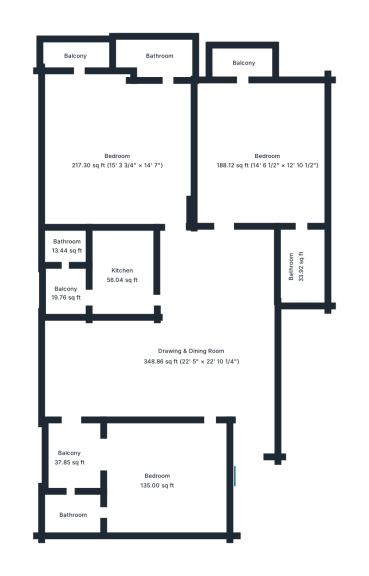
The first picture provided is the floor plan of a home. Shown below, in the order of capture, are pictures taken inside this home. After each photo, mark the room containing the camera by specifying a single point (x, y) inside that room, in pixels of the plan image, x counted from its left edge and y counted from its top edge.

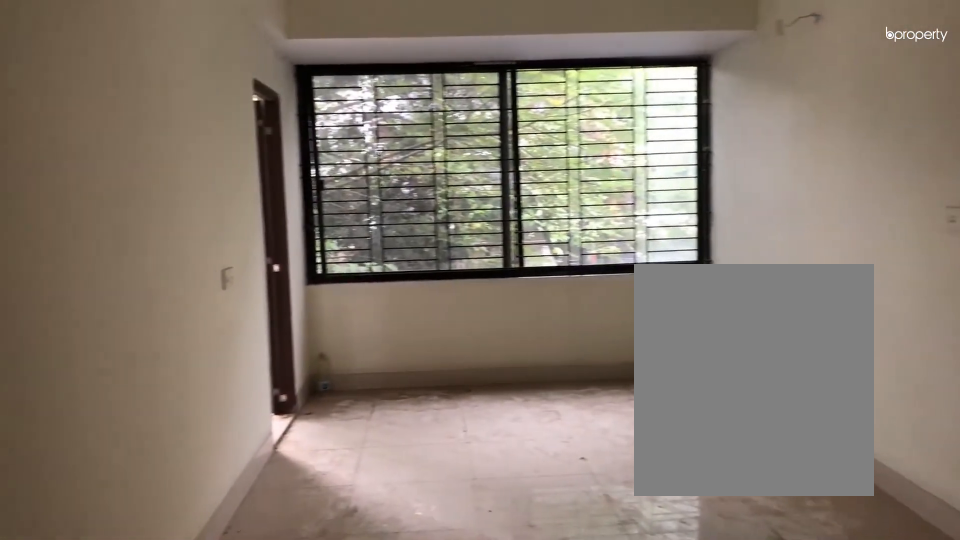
(192, 357)
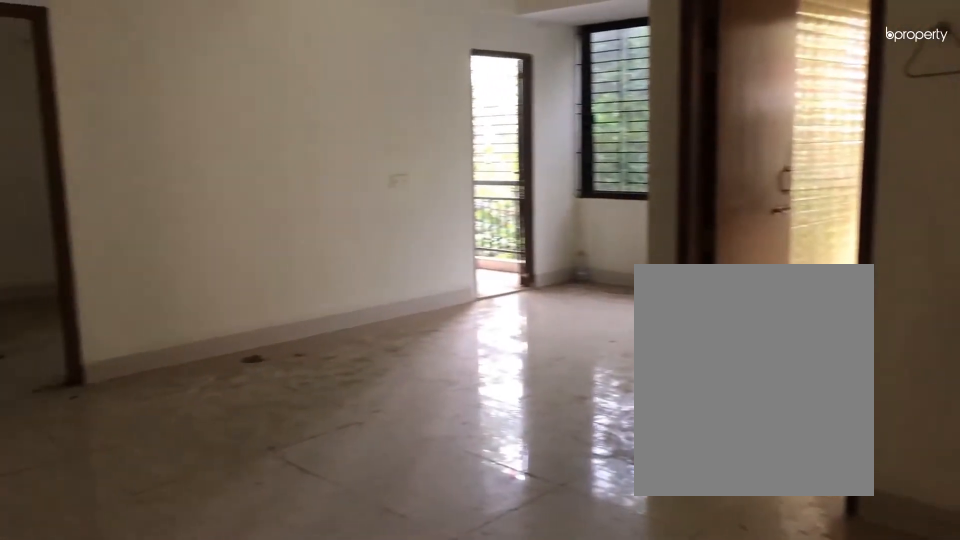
(191, 357)
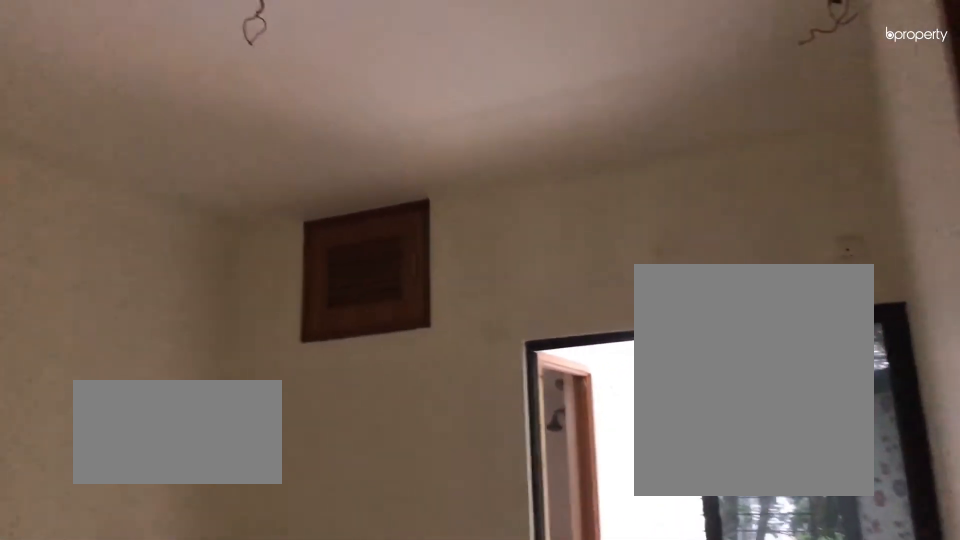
(153, 483)
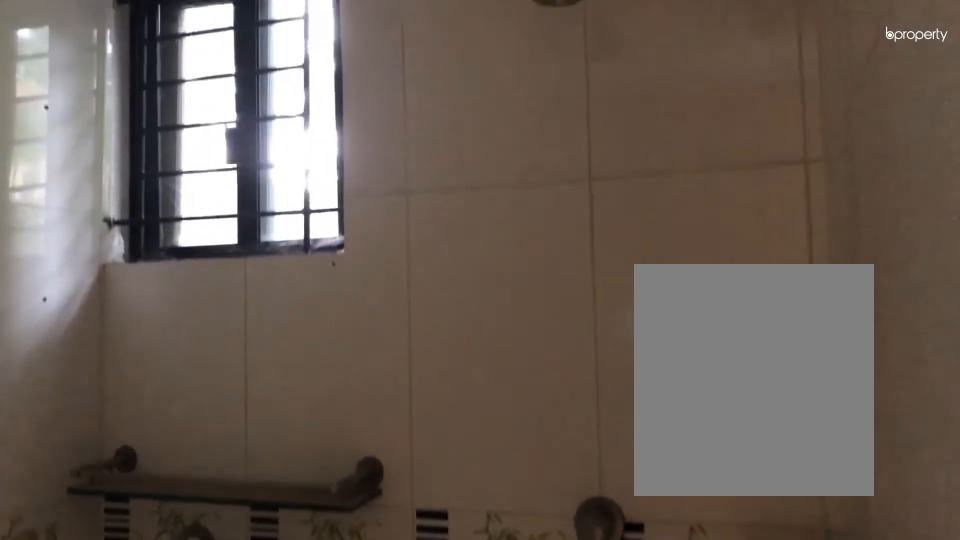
(76, 511)
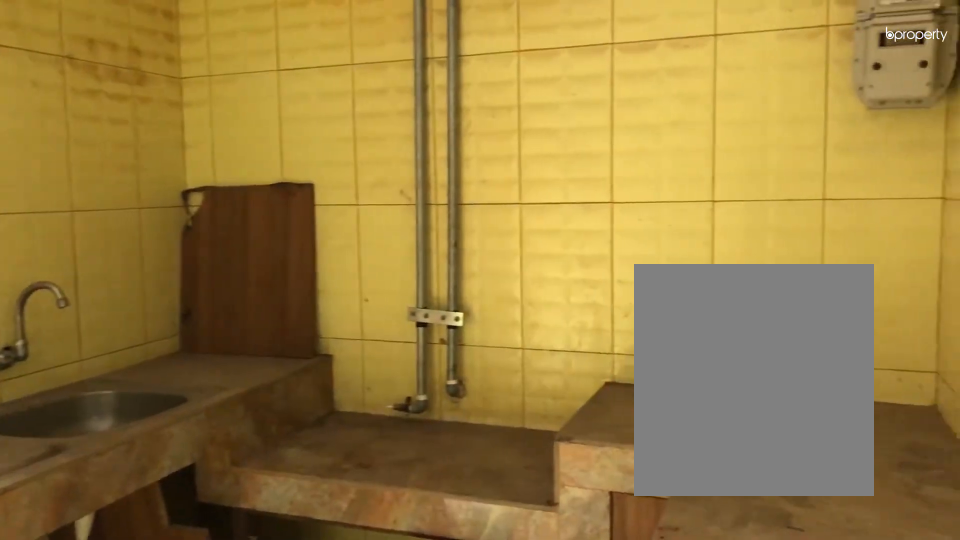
(121, 268)
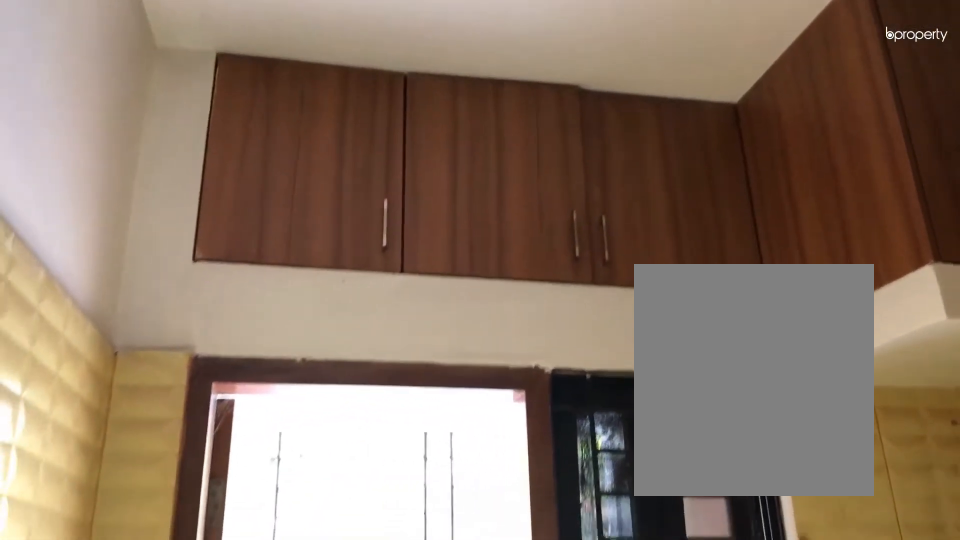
(121, 268)
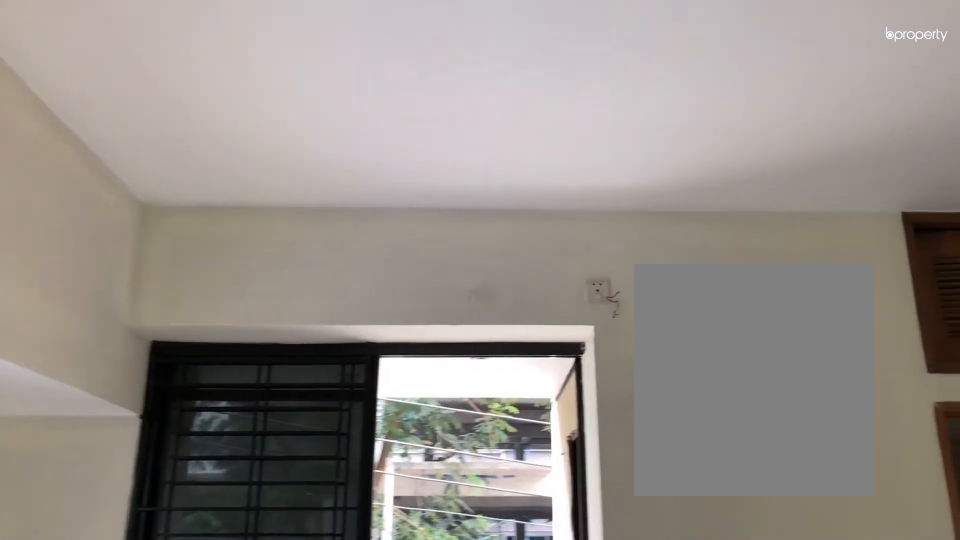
(116, 159)
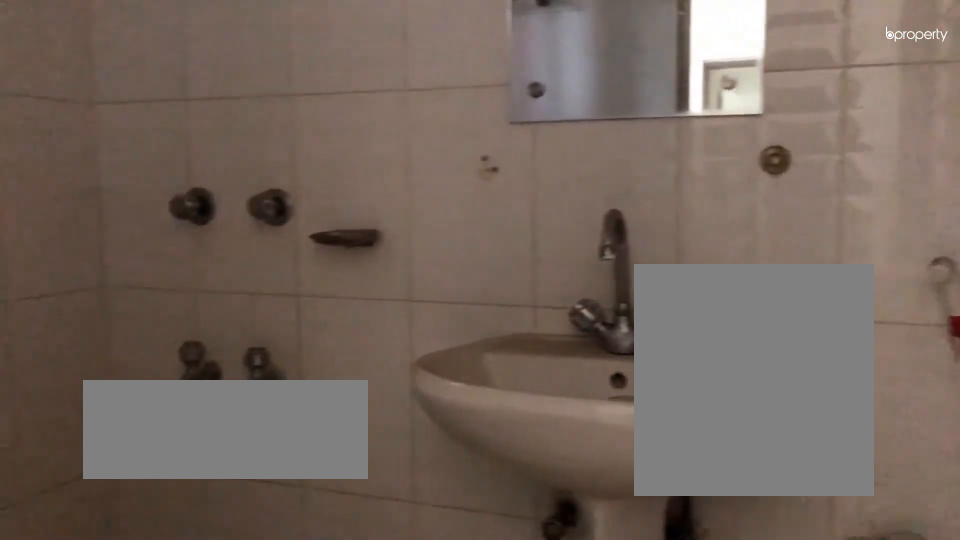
(160, 63)
